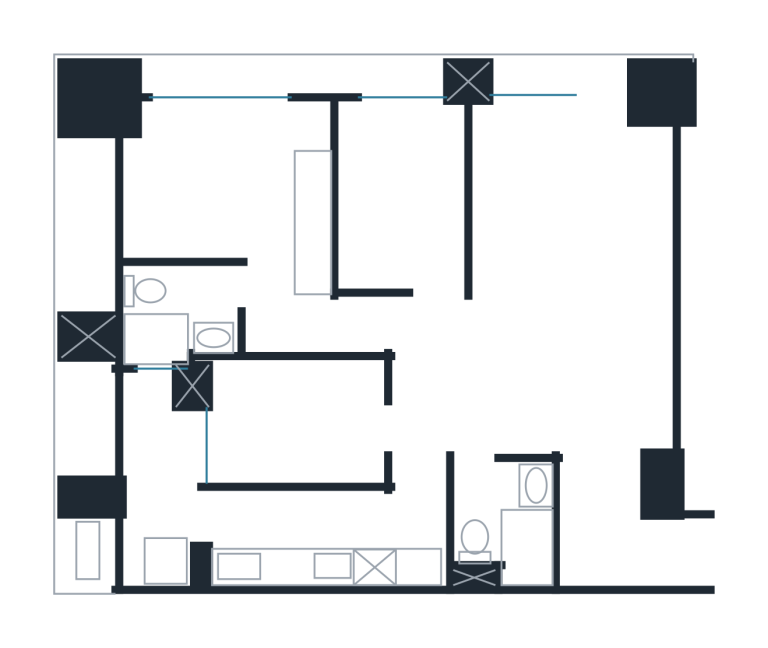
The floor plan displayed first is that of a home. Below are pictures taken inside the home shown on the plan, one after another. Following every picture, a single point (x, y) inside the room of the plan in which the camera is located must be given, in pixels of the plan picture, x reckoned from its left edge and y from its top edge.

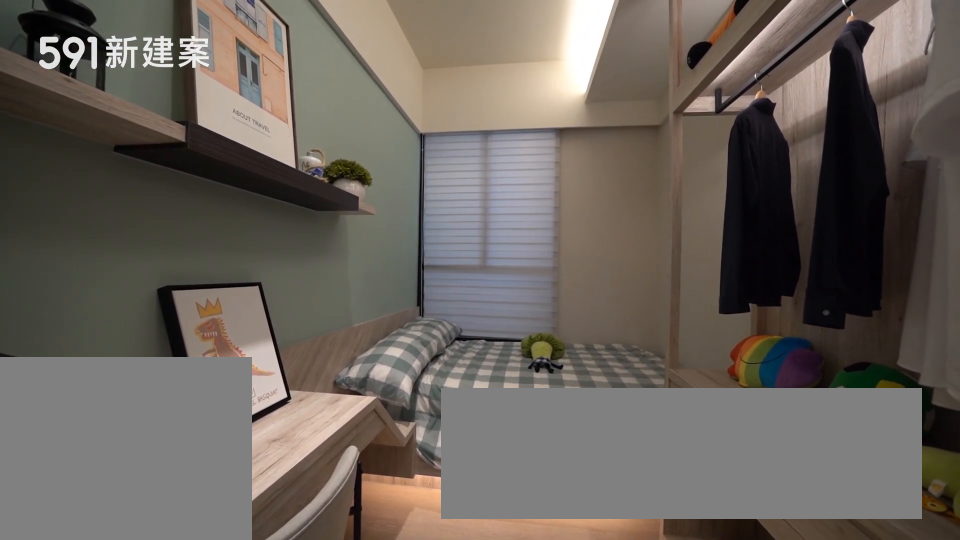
(292, 421)
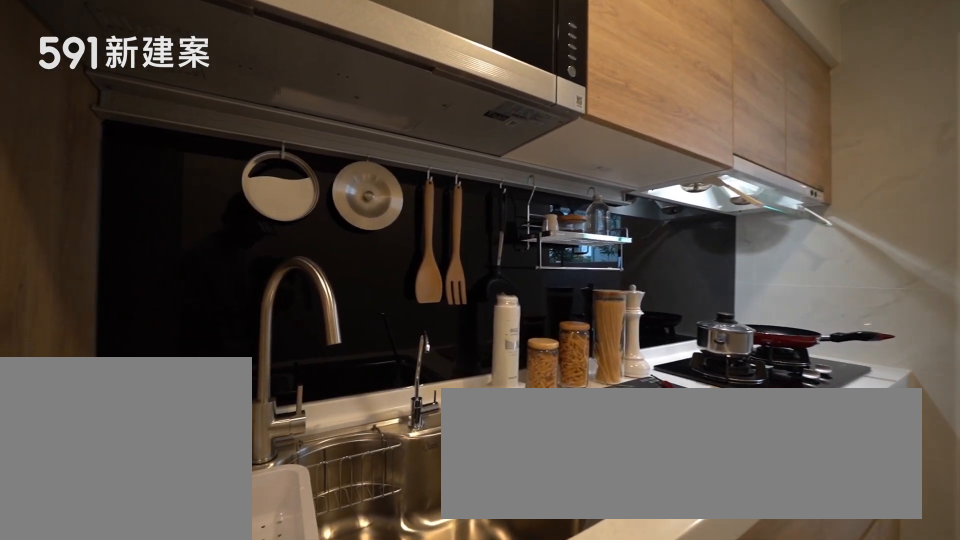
(326, 538)
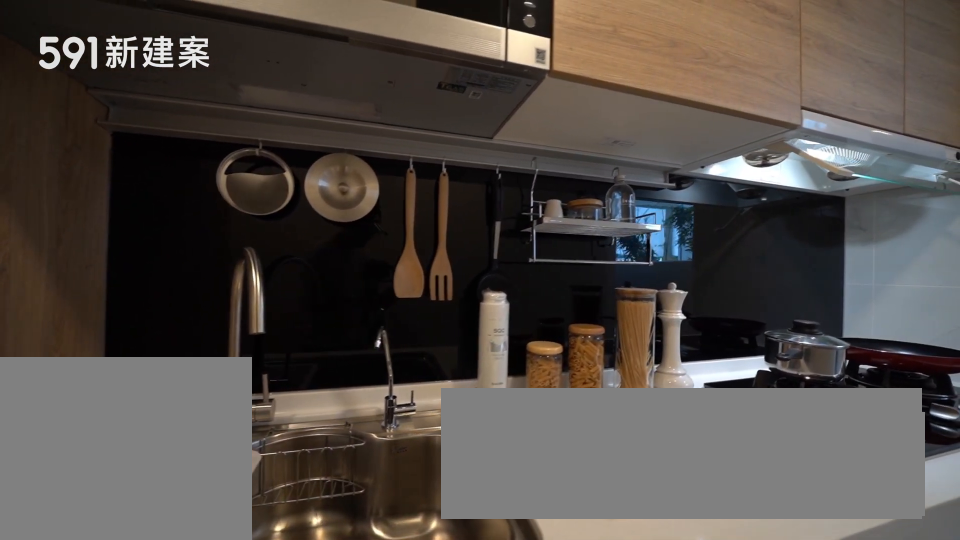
(326, 538)
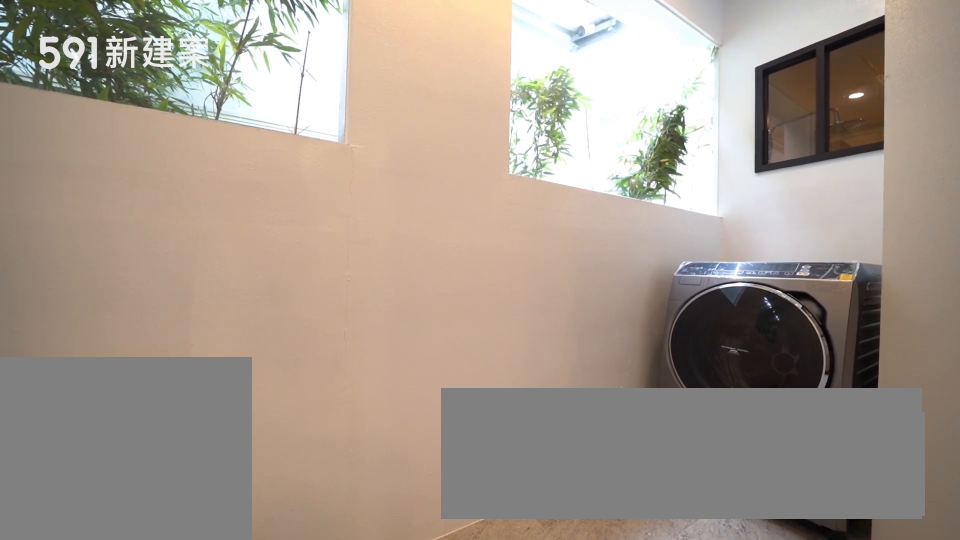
(154, 479)
